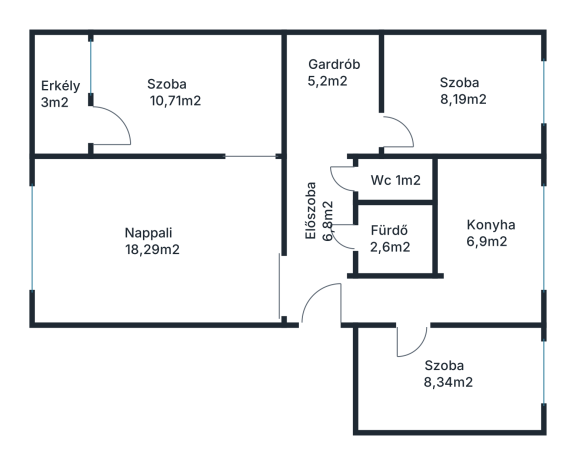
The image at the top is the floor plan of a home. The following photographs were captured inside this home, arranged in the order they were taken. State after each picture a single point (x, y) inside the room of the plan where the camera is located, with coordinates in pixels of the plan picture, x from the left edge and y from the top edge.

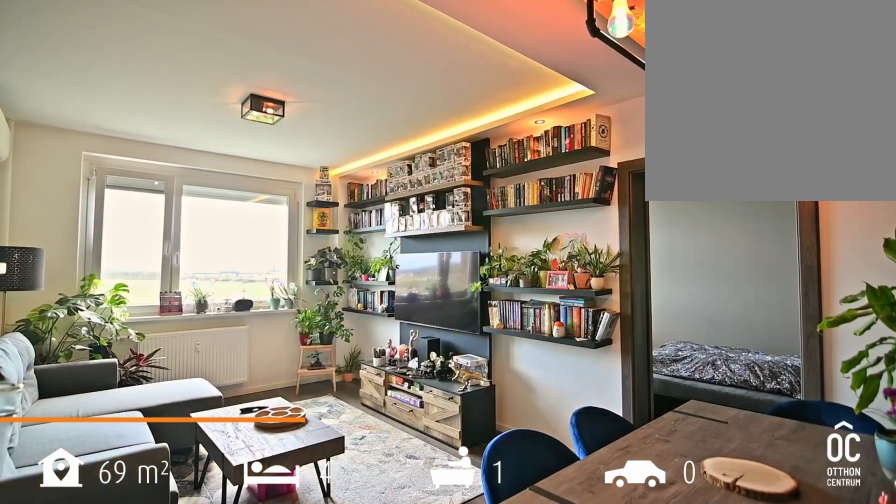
(152, 239)
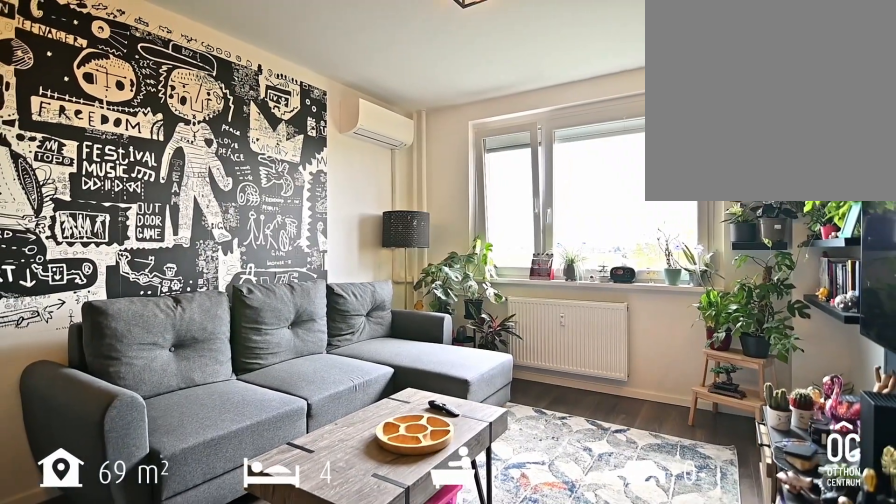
(152, 239)
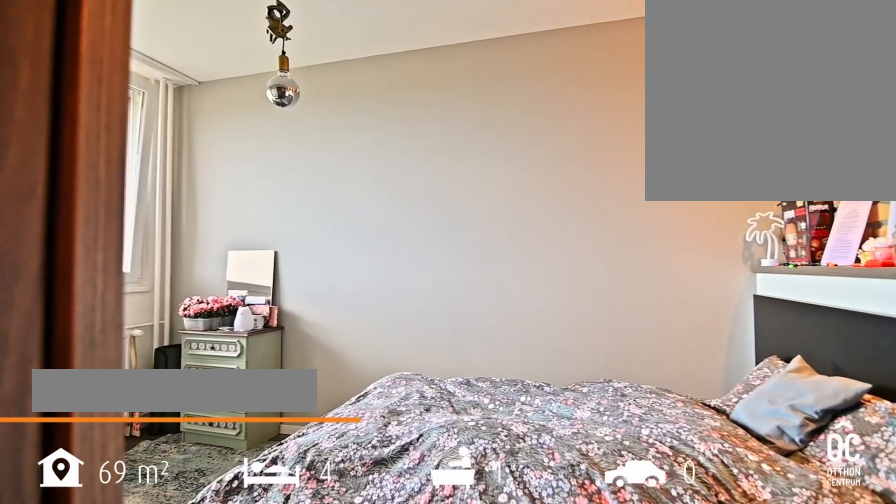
(180, 96)
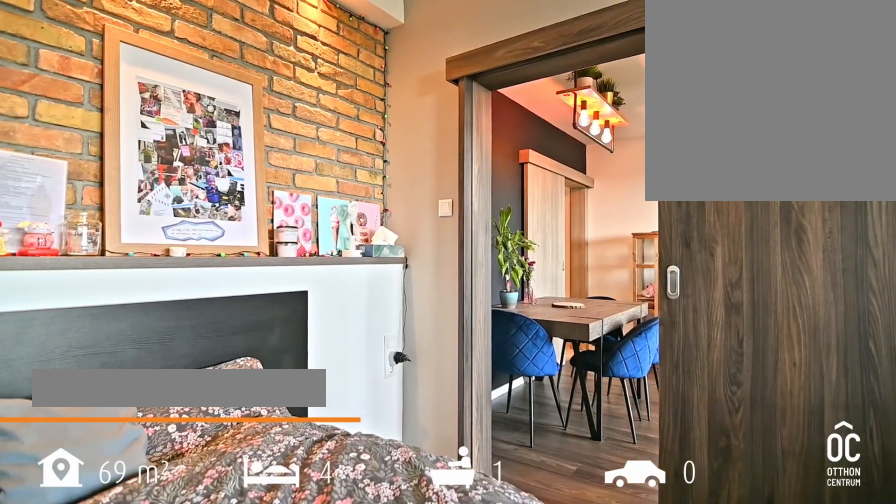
(180, 95)
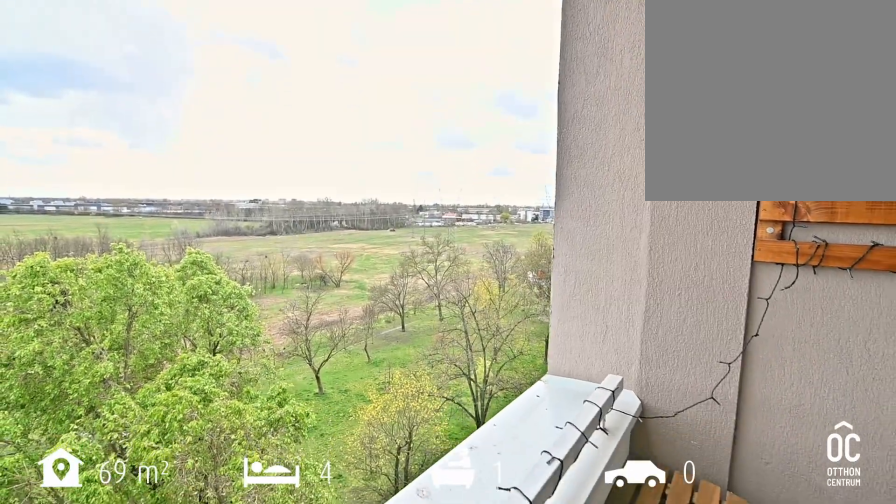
(61, 95)
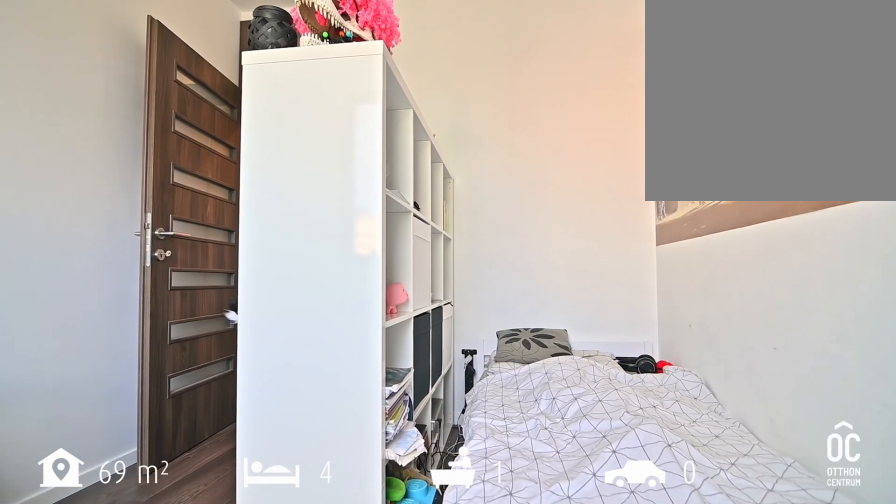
(459, 94)
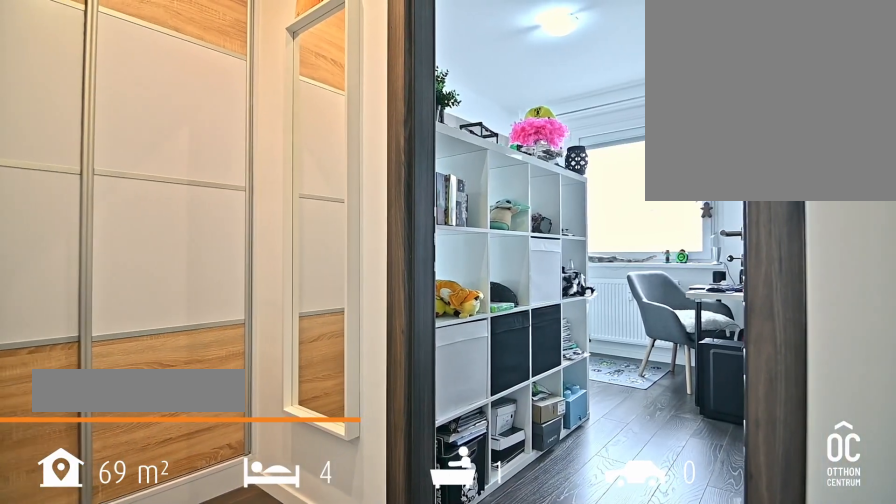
(330, 93)
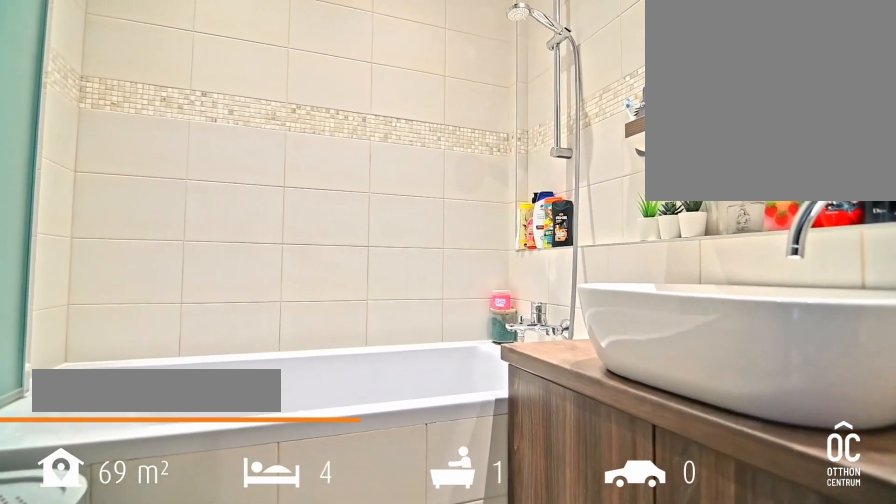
(394, 237)
